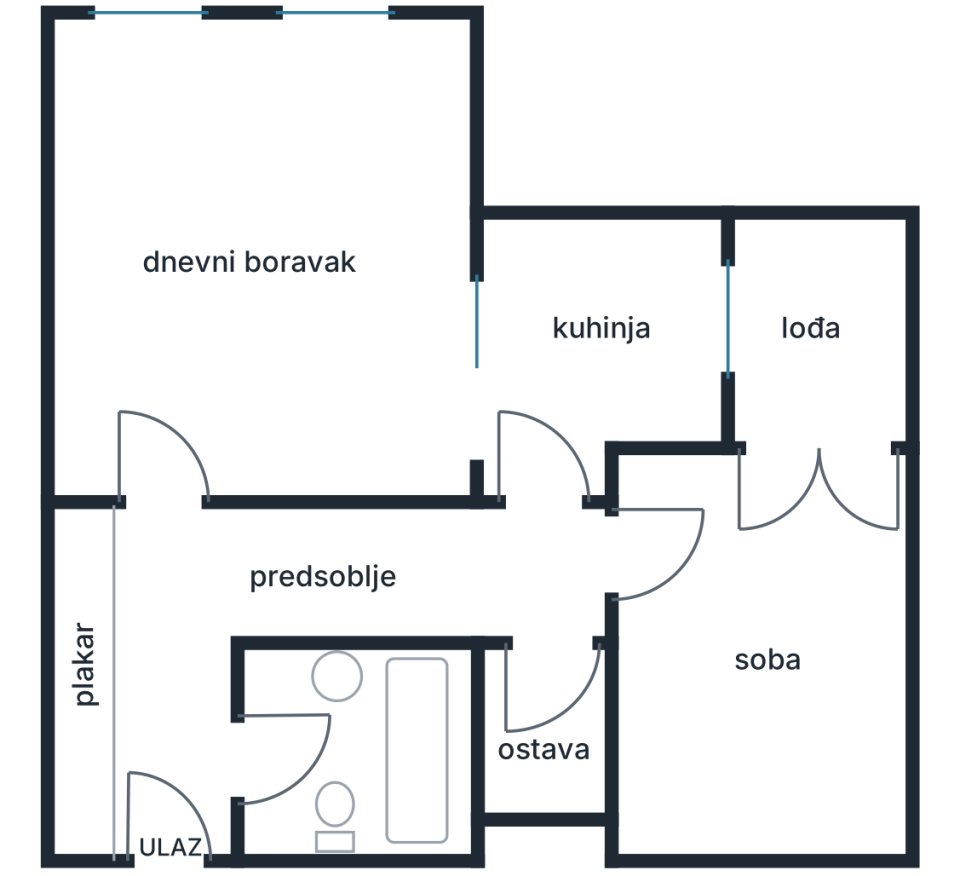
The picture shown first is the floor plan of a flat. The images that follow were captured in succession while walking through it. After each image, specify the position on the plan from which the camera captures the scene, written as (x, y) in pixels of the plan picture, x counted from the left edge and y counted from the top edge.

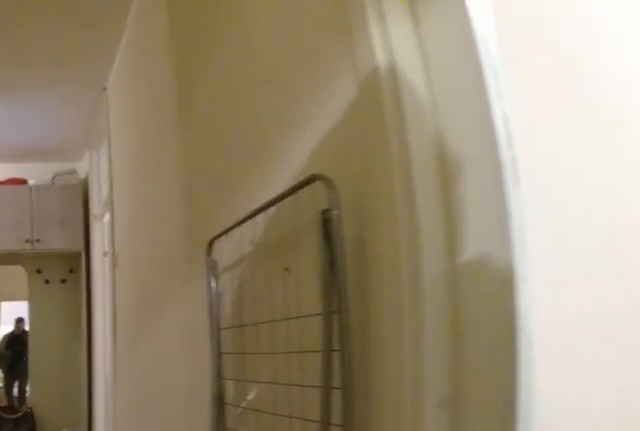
(594, 600)
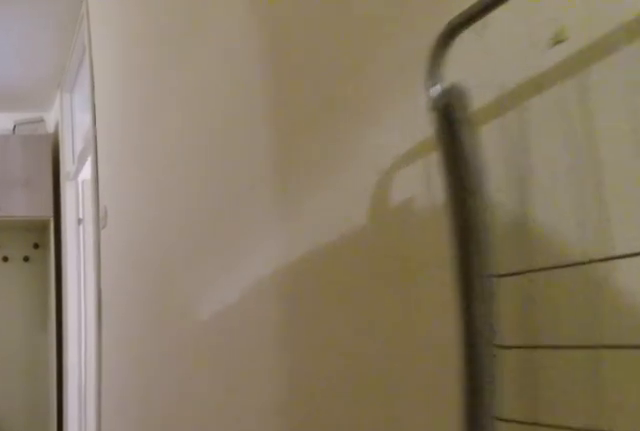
(469, 583)
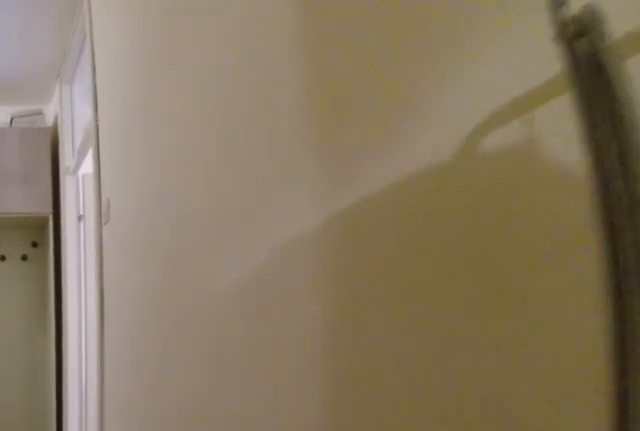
(450, 584)
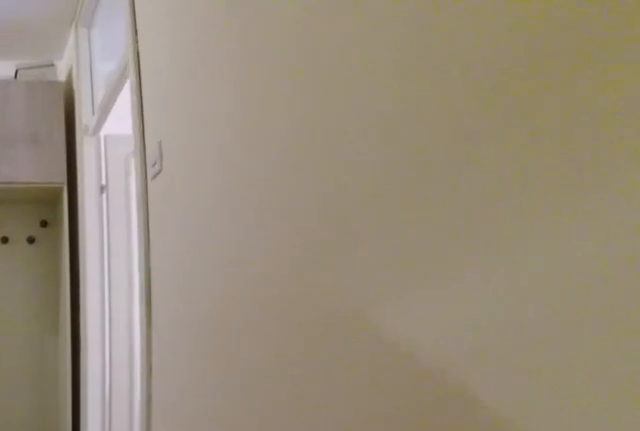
(391, 583)
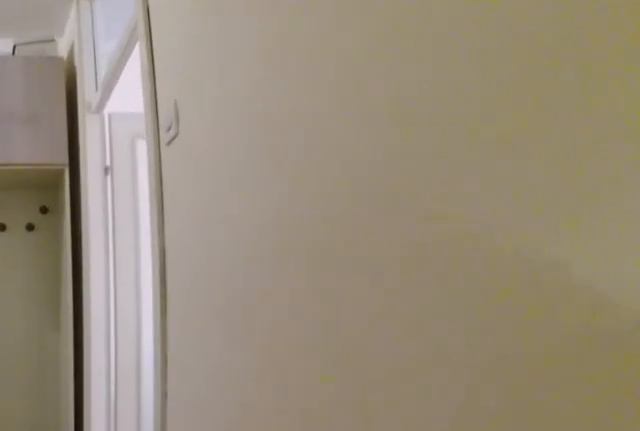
(371, 583)
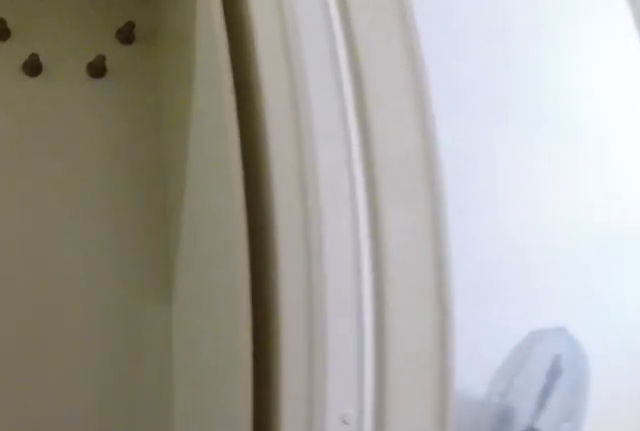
(205, 578)
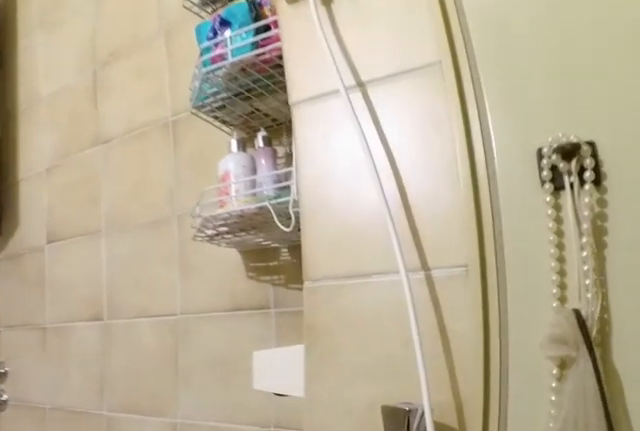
(240, 748)
